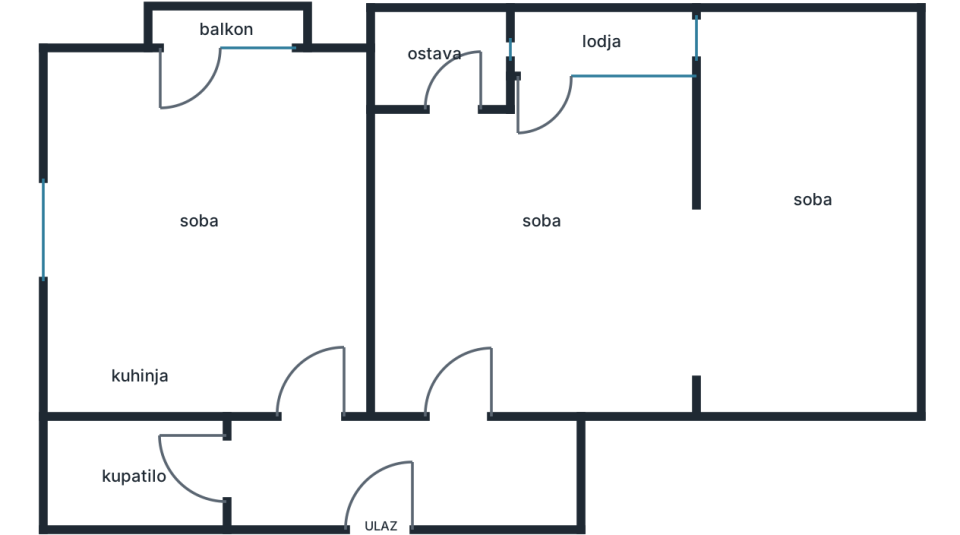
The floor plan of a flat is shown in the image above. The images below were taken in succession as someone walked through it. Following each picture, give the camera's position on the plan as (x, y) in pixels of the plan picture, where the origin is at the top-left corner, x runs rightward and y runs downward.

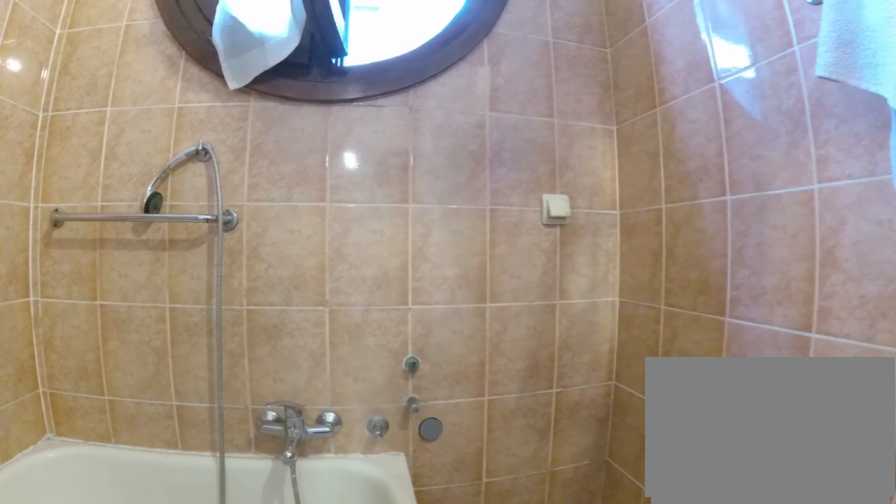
(141, 468)
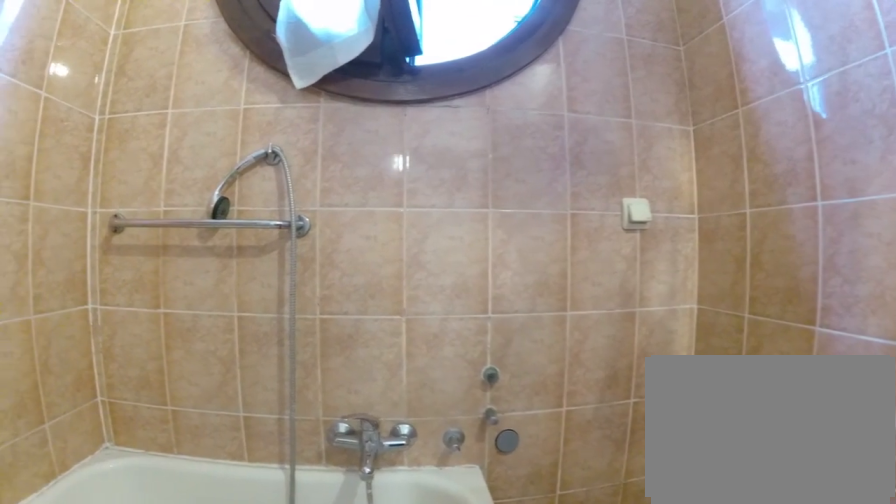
(118, 465)
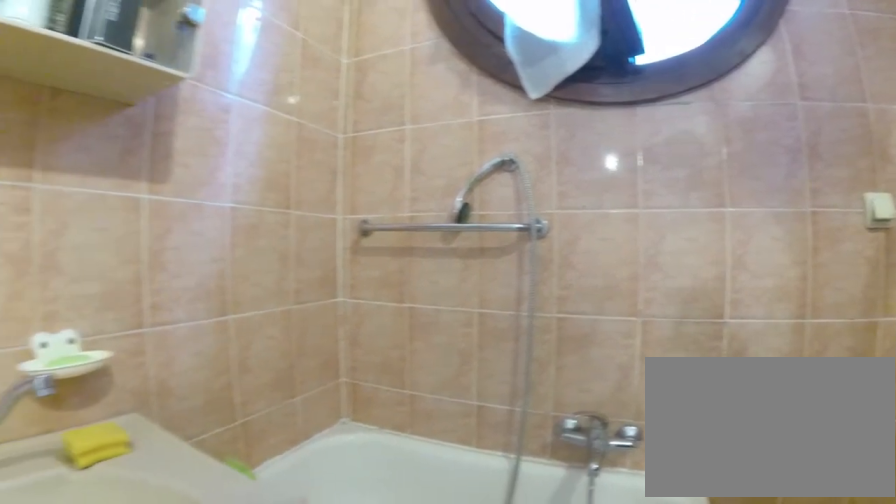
(115, 455)
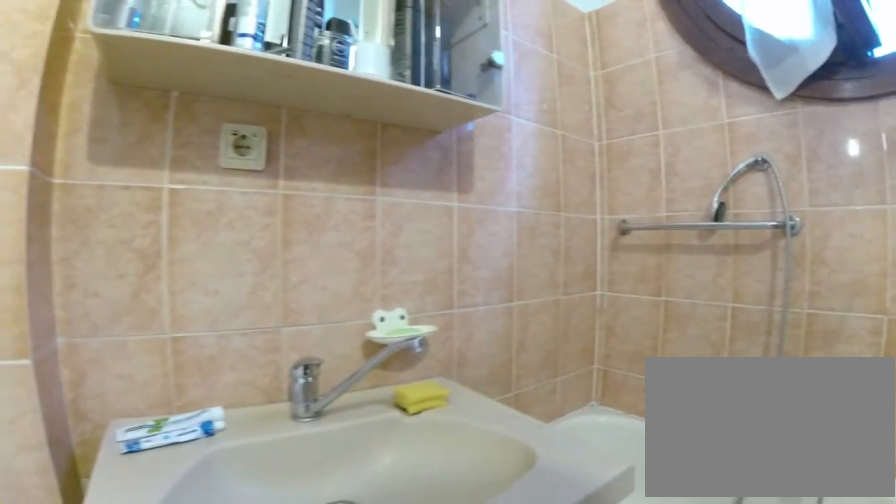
(108, 448)
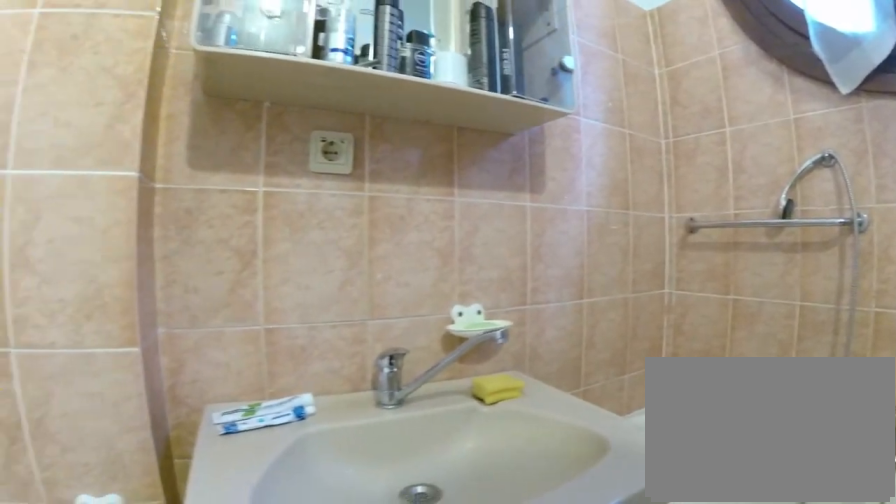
(103, 443)
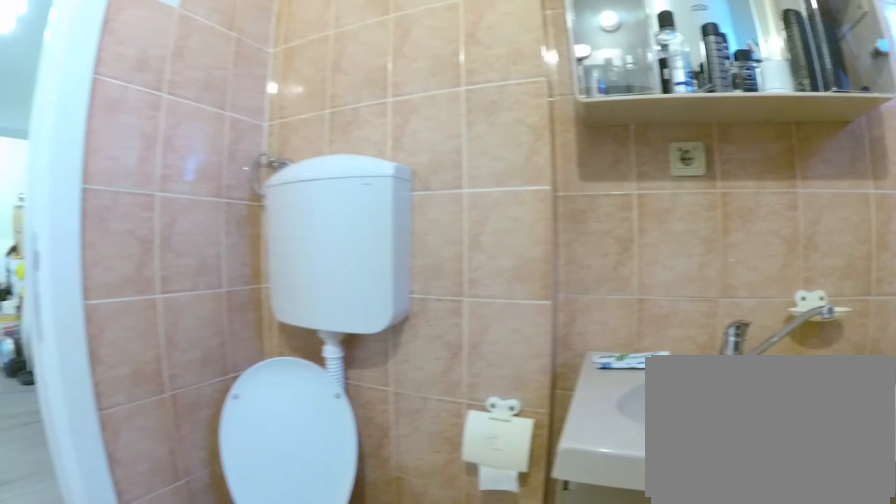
(86, 446)
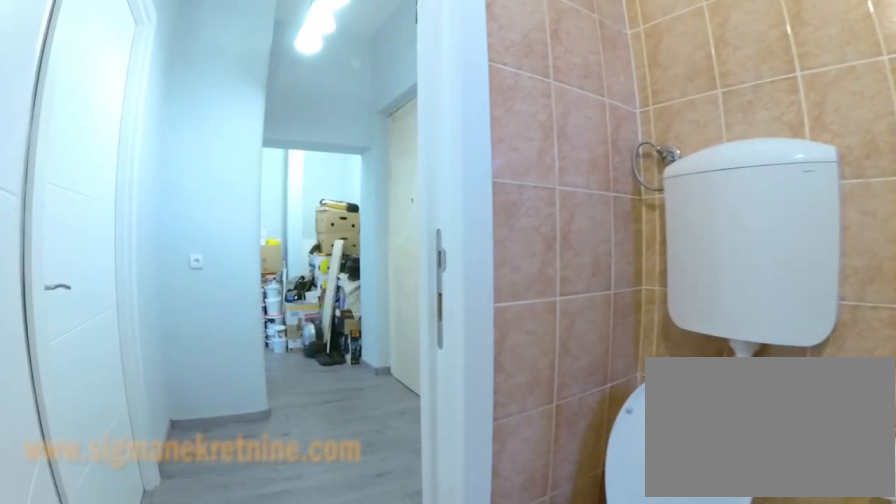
(92, 469)
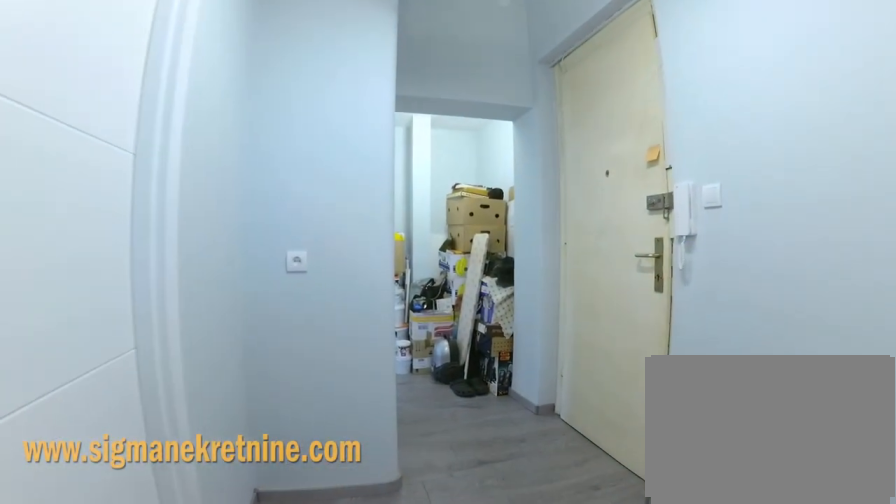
(235, 460)
